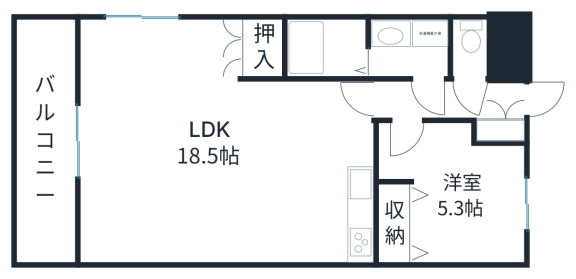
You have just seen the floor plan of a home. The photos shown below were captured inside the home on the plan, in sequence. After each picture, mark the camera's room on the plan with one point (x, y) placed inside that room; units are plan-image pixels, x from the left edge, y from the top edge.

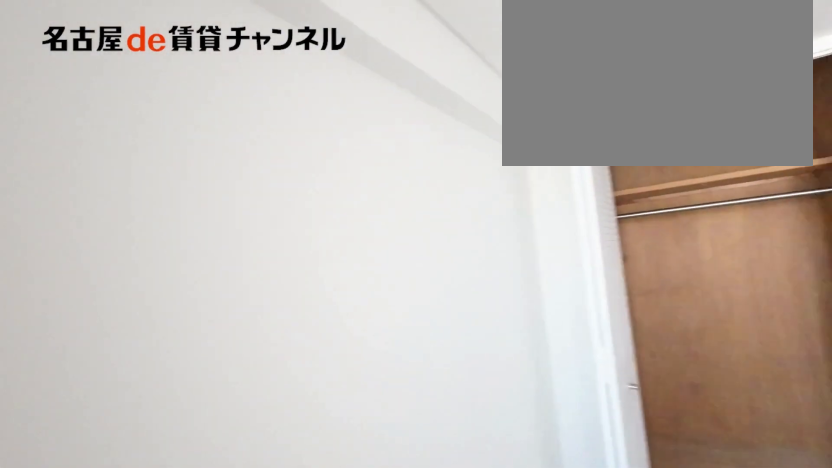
(451, 195)
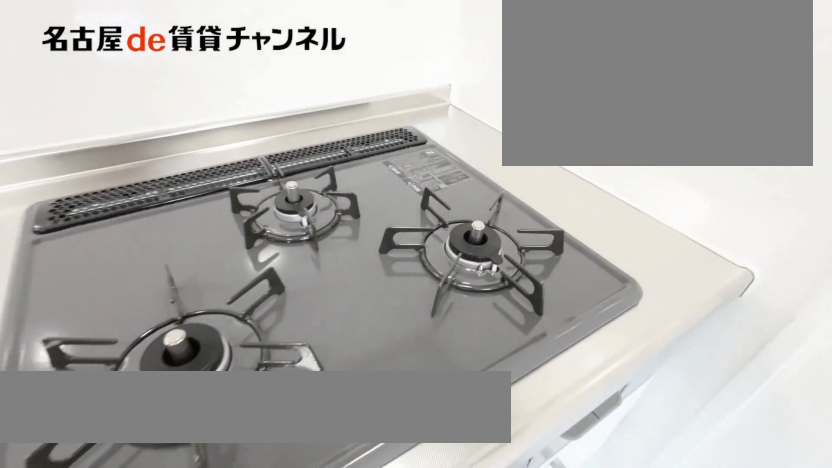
(366, 226)
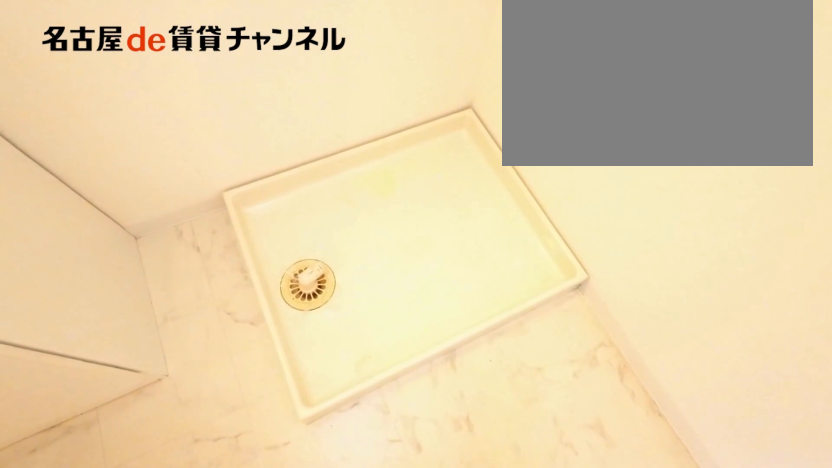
(409, 47)
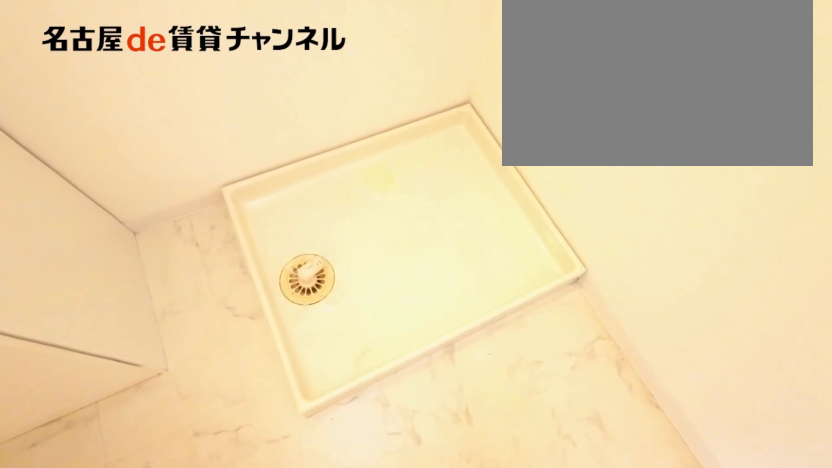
(409, 47)
